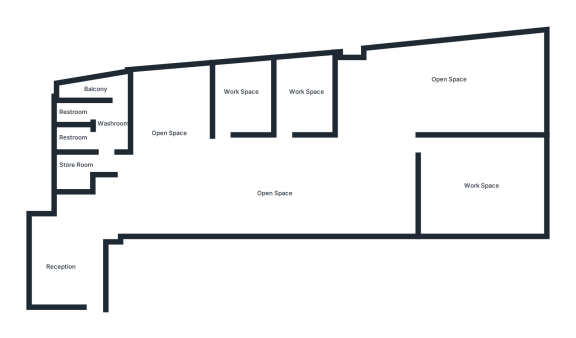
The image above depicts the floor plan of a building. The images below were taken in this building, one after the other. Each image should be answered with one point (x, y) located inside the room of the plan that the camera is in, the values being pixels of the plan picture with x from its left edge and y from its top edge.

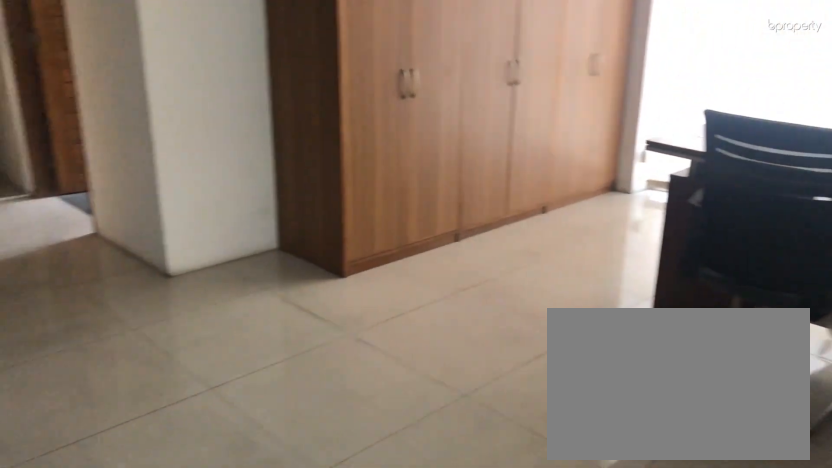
(263, 196)
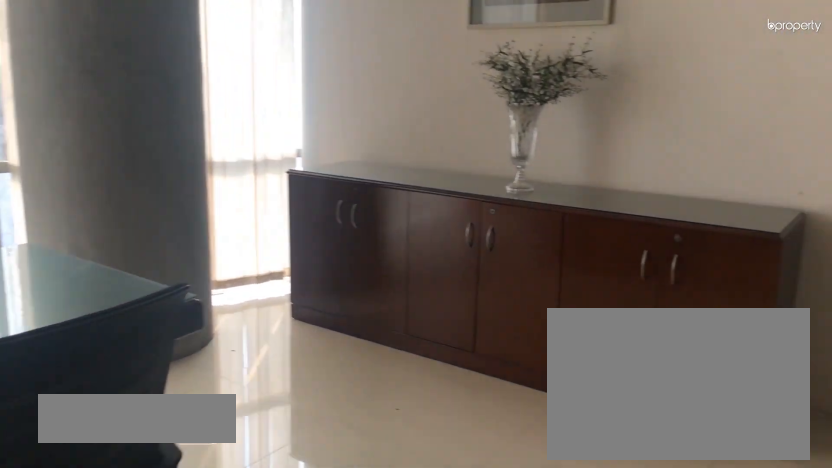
(474, 178)
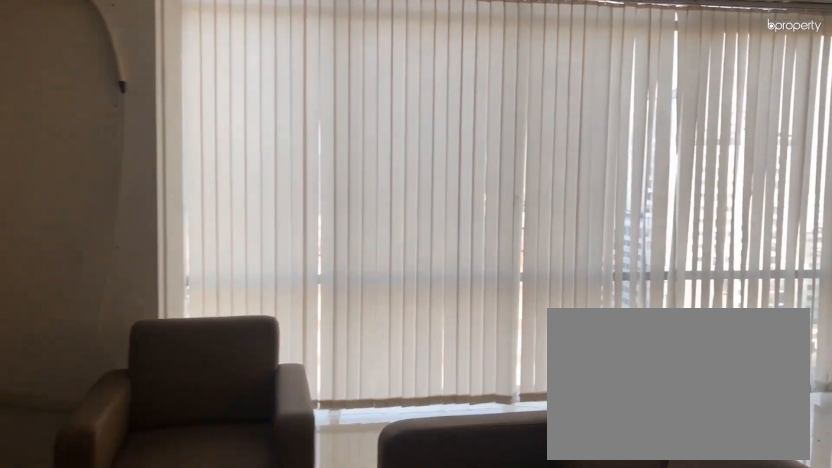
(405, 100)
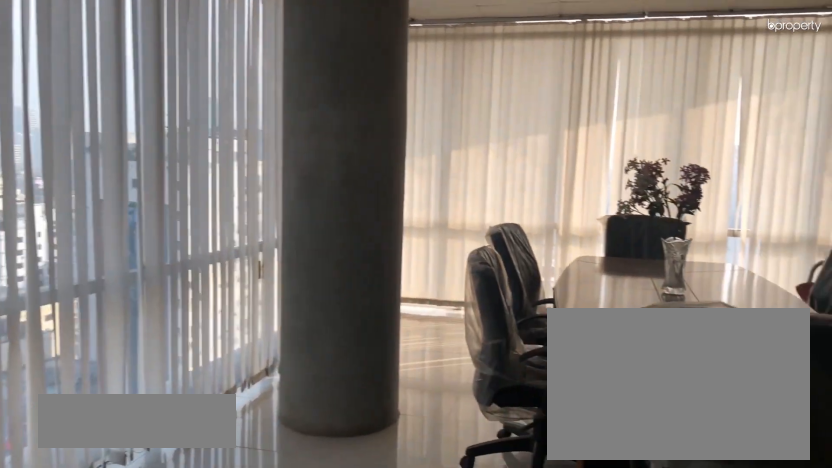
(456, 86)
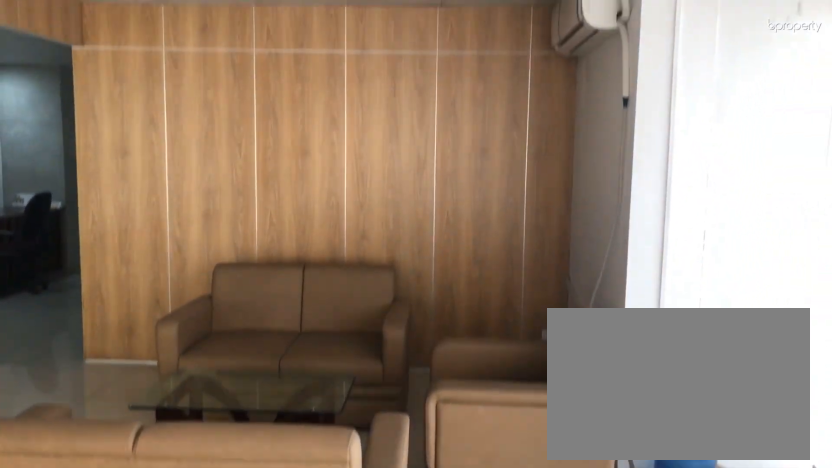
(456, 86)
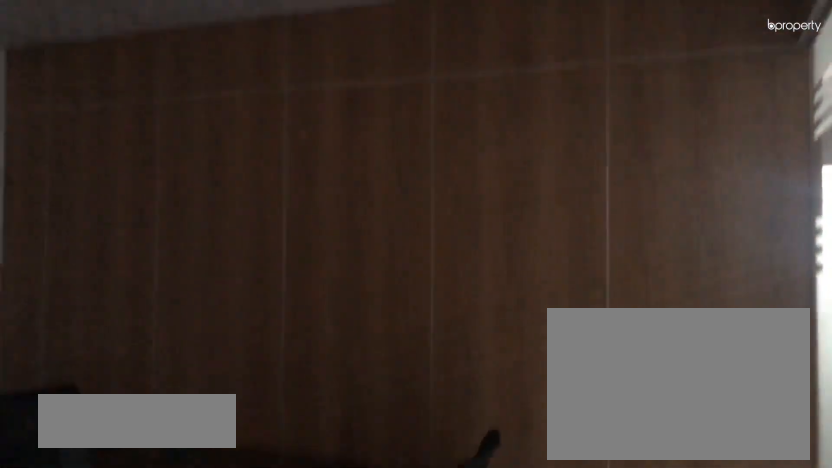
(295, 101)
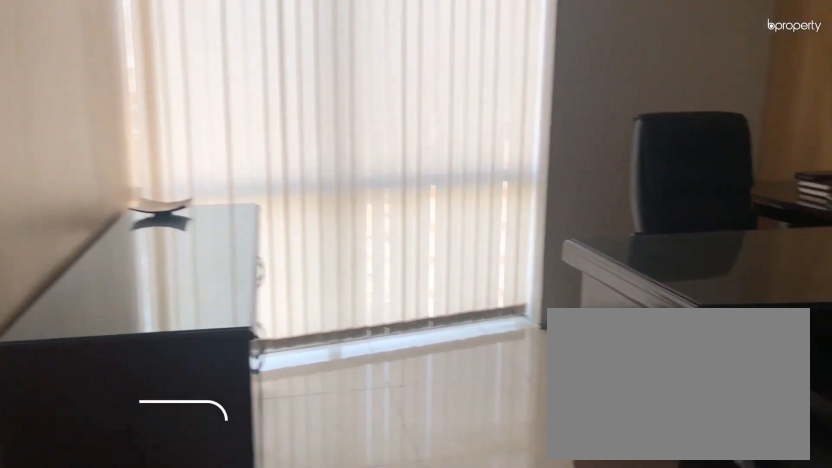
(232, 100)
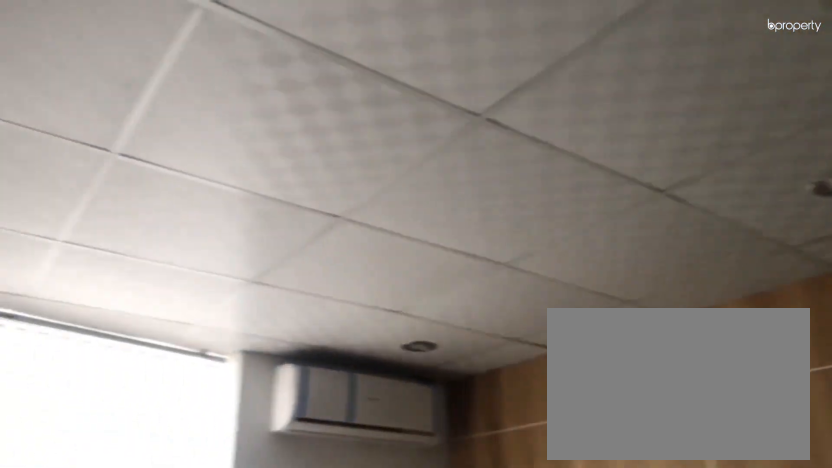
(232, 100)
